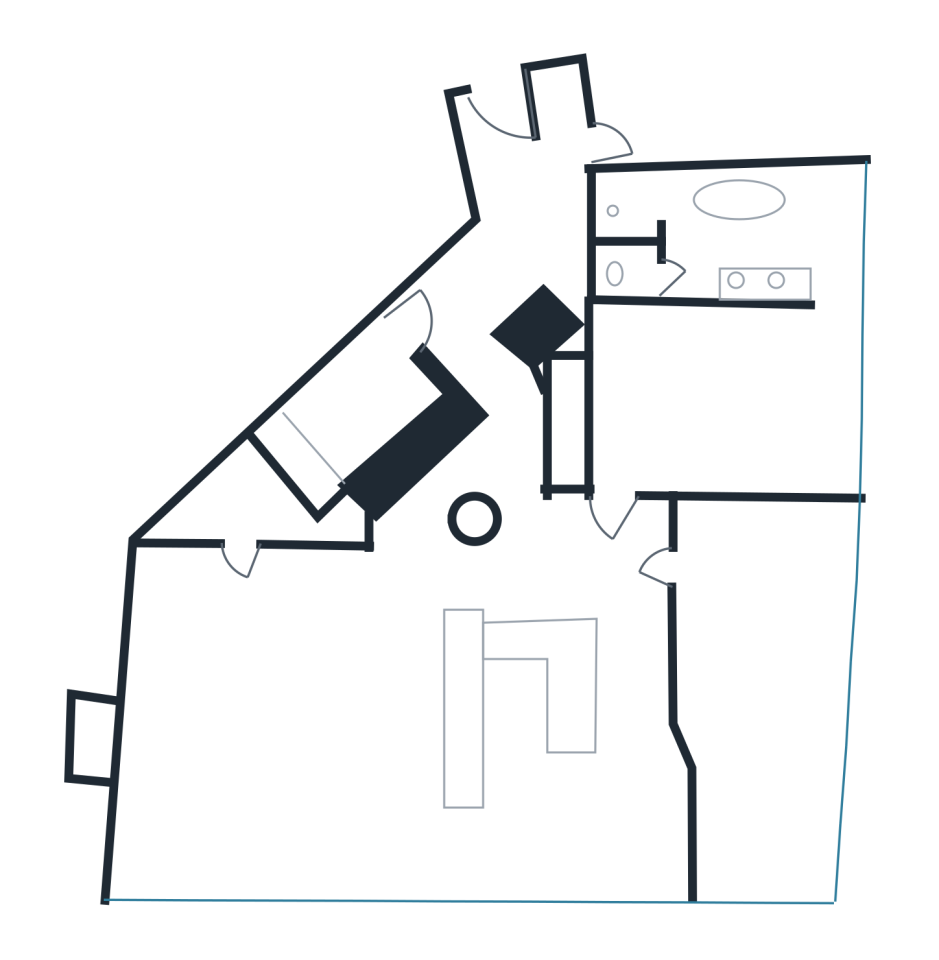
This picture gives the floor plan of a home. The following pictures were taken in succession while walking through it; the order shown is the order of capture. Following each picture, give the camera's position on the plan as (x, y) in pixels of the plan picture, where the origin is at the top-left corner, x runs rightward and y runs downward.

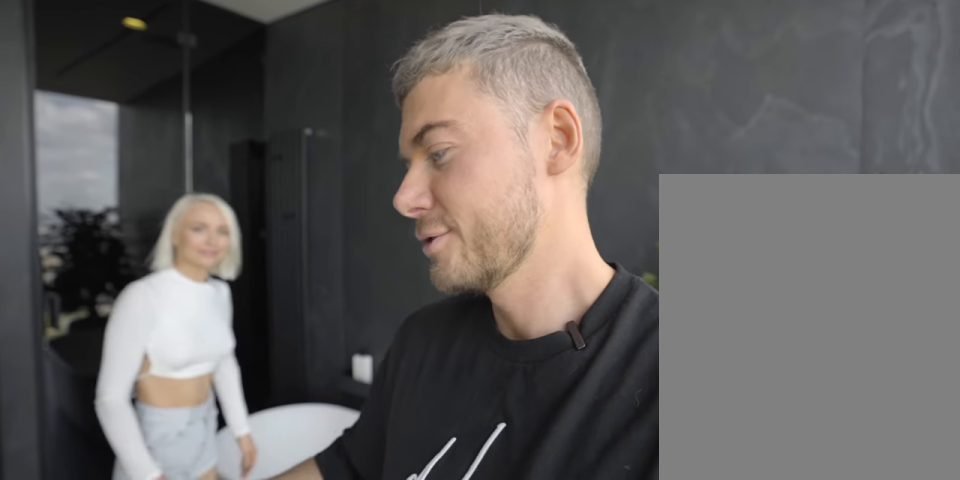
(722, 250)
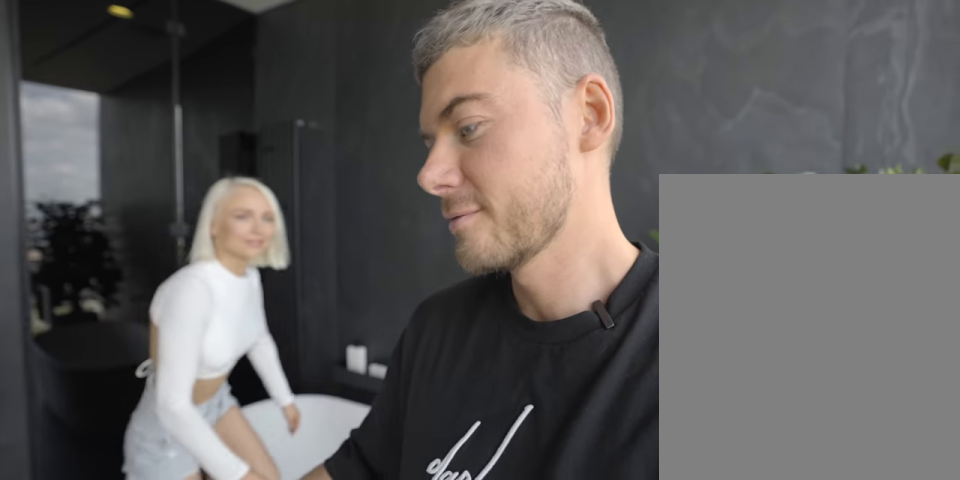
(722, 249)
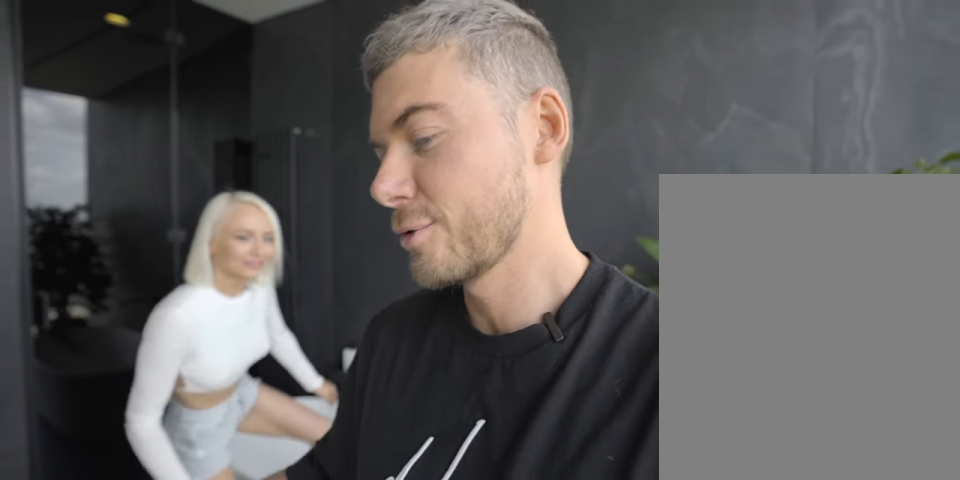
(722, 249)
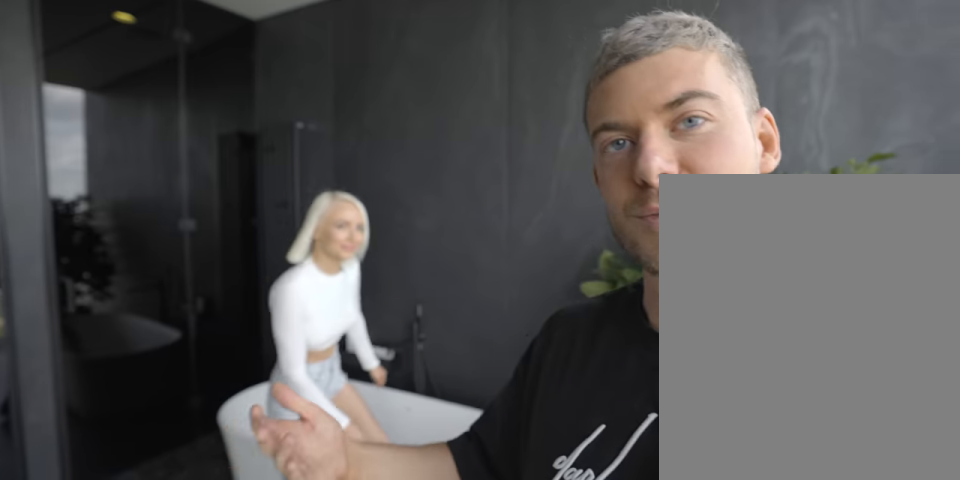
(736, 249)
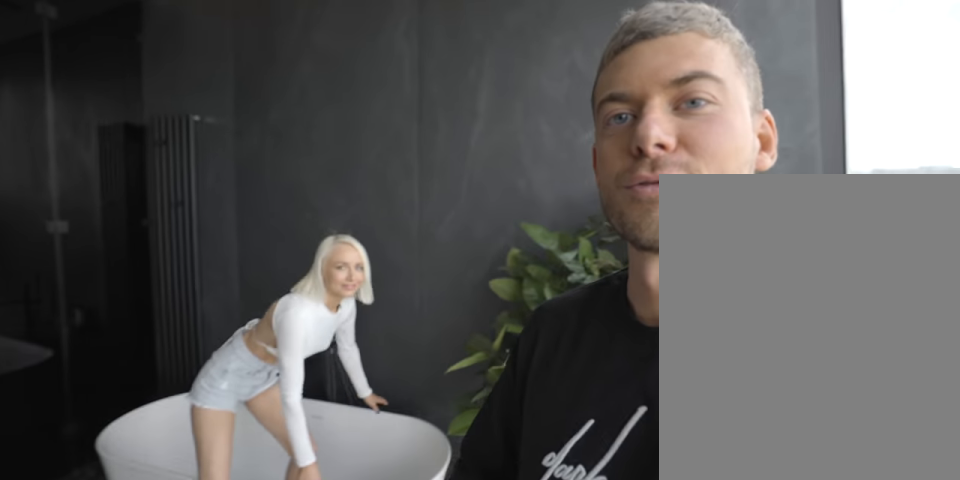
(750, 250)
